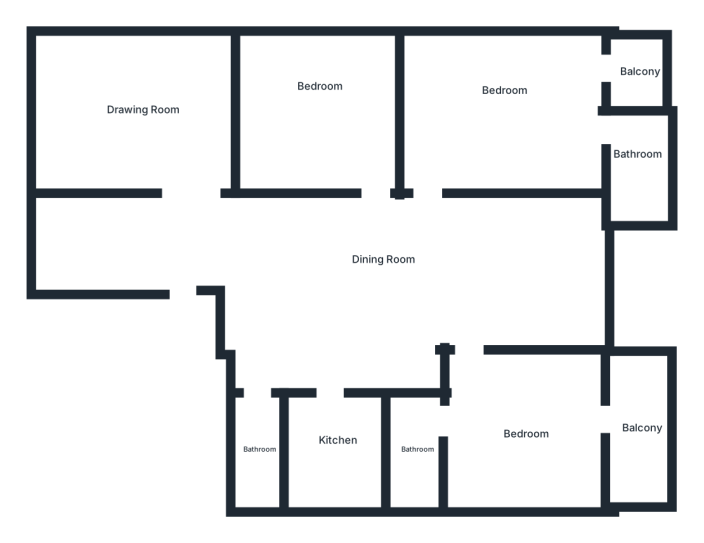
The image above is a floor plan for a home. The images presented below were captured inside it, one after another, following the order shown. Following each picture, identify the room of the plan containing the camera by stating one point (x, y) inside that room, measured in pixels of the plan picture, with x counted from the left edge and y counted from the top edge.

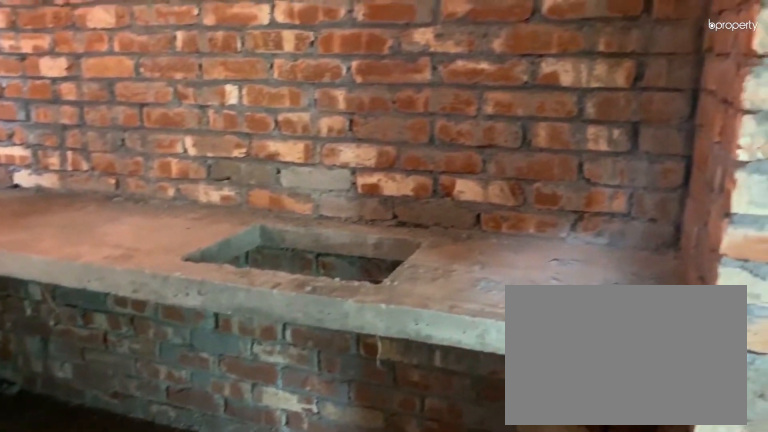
(343, 450)
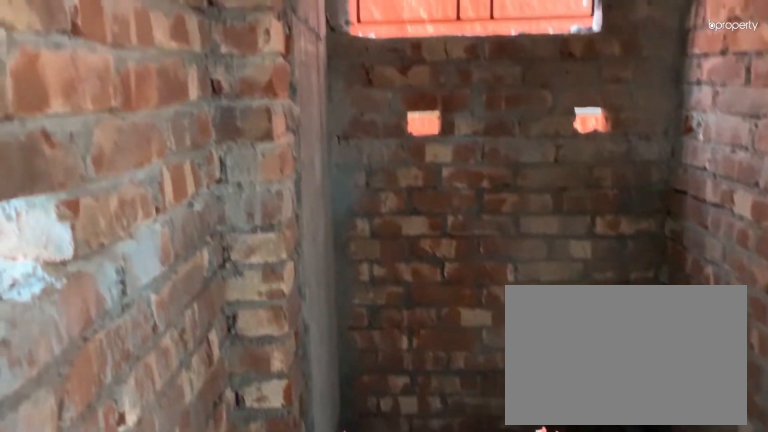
(417, 452)
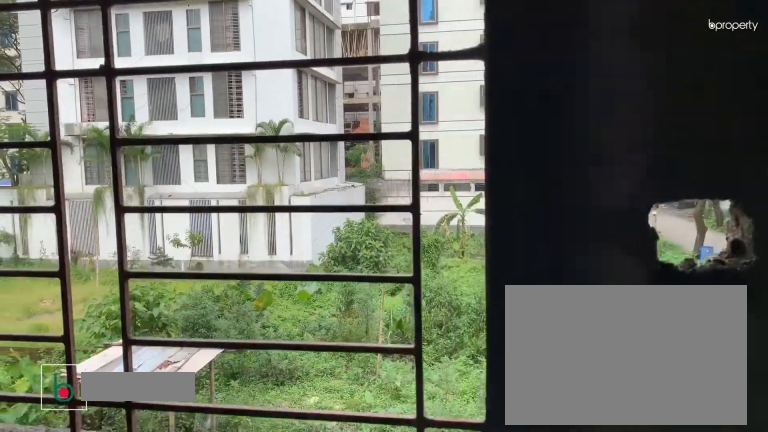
(346, 141)
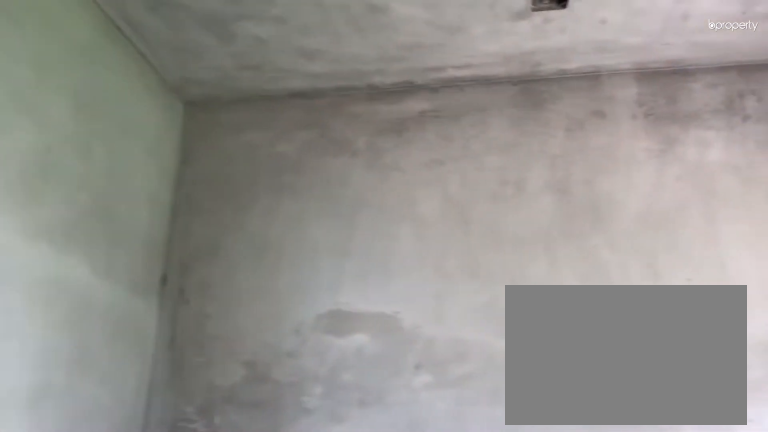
(313, 96)
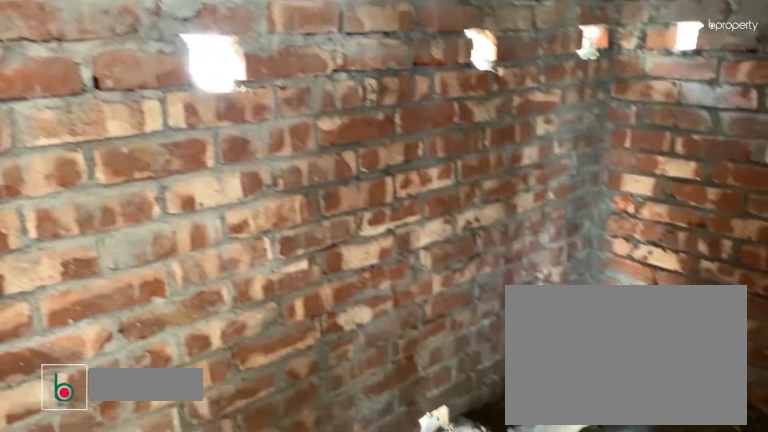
(638, 164)
